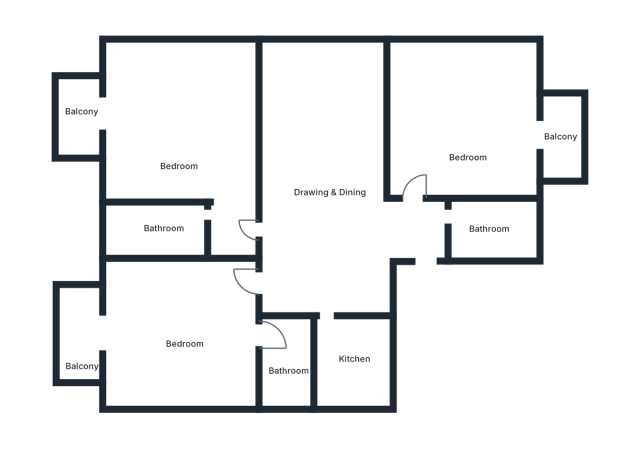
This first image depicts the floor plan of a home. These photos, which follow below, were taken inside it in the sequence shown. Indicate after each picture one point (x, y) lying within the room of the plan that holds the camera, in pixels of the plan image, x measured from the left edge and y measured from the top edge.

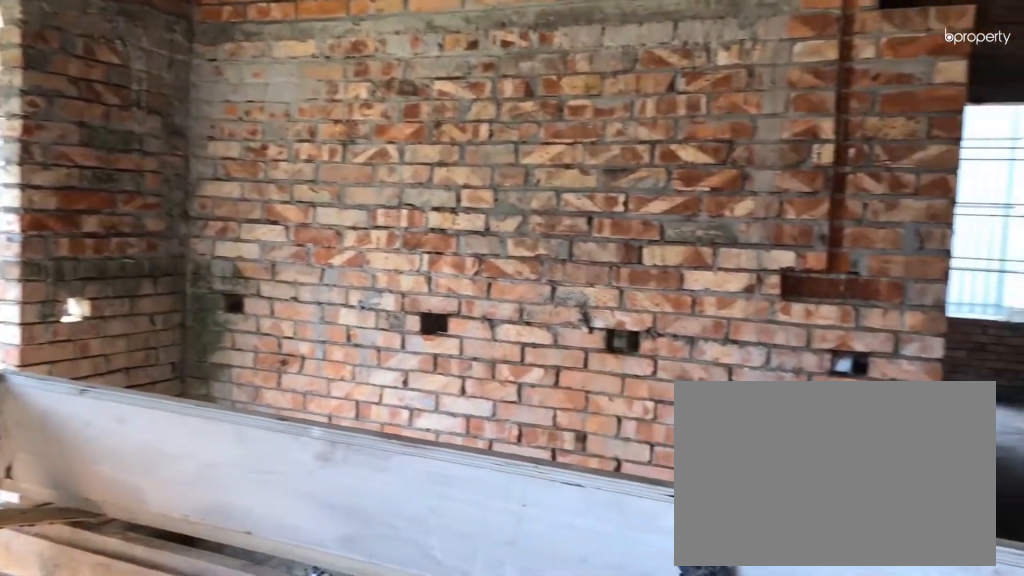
(473, 132)
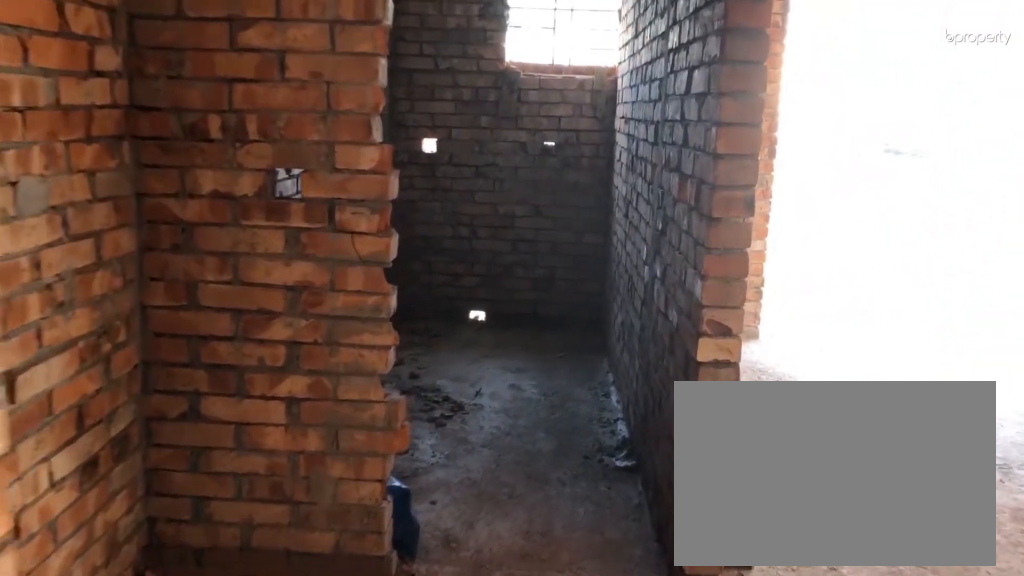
(233, 224)
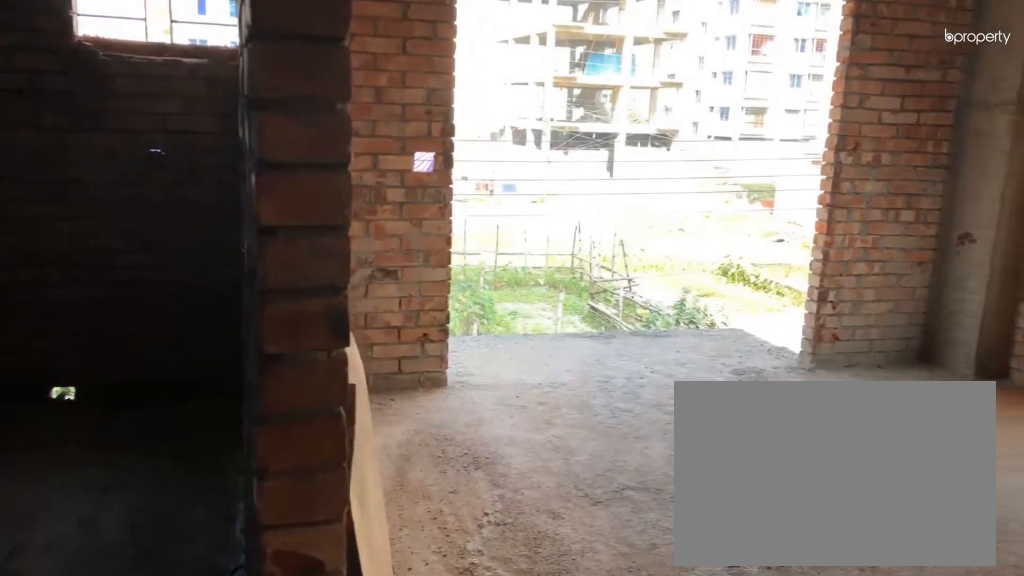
(233, 224)
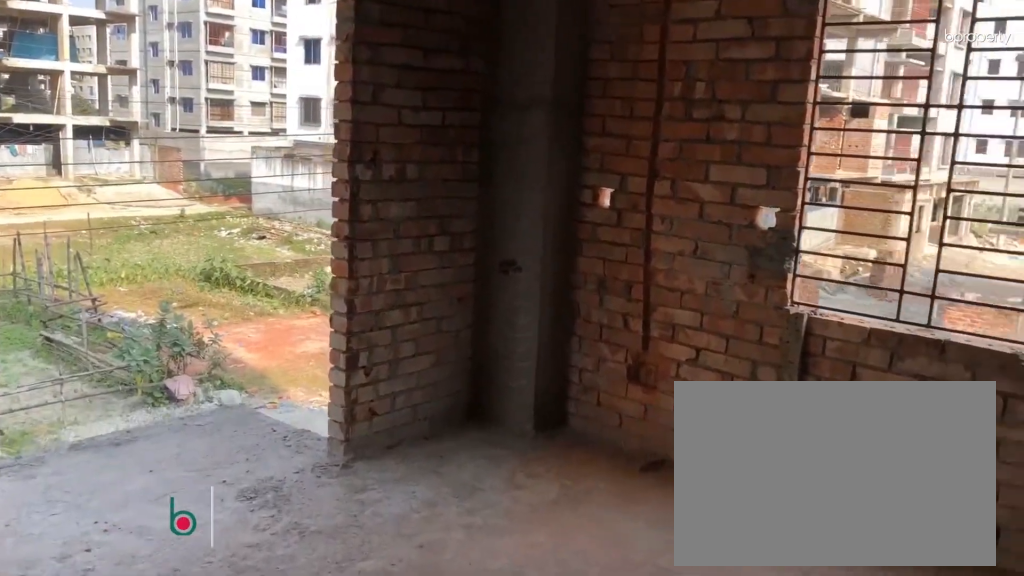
(182, 127)
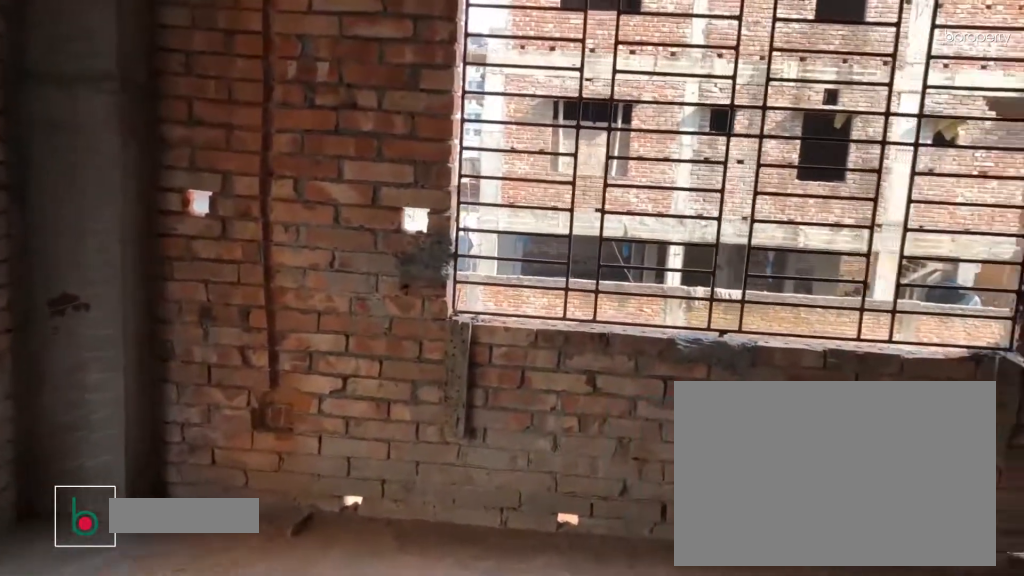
(182, 127)
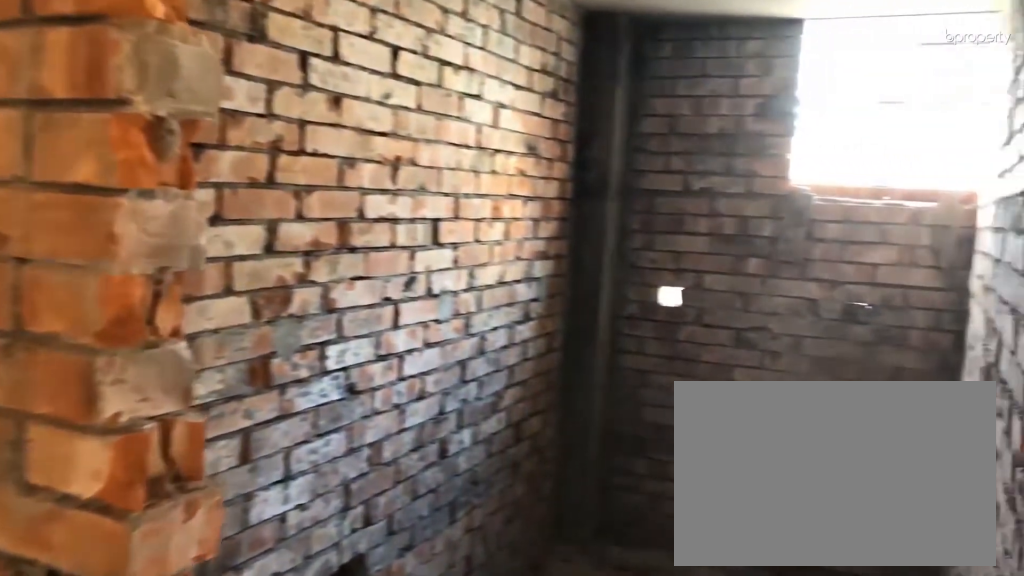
(188, 218)
